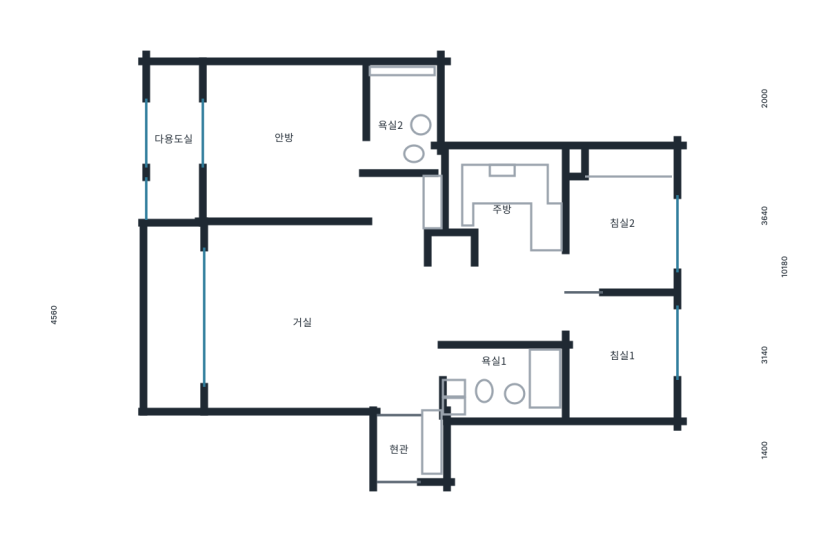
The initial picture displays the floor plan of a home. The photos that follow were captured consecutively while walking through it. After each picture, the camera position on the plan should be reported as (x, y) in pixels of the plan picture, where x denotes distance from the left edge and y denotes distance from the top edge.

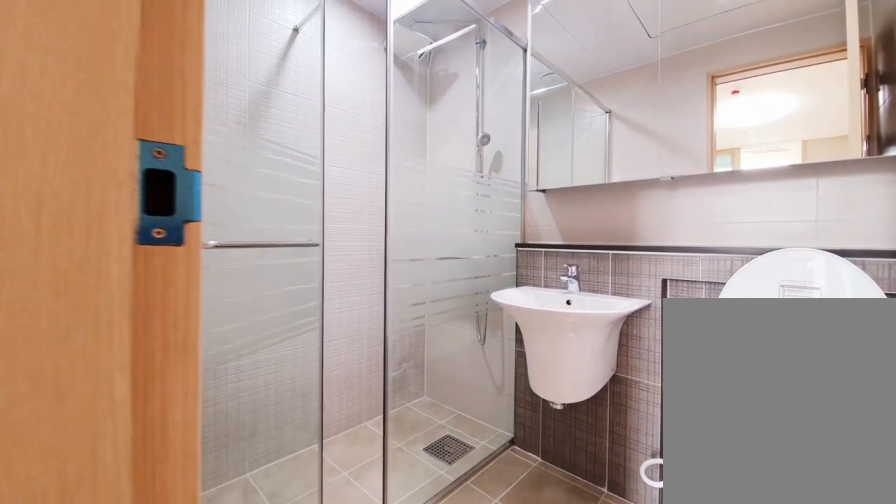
(381, 154)
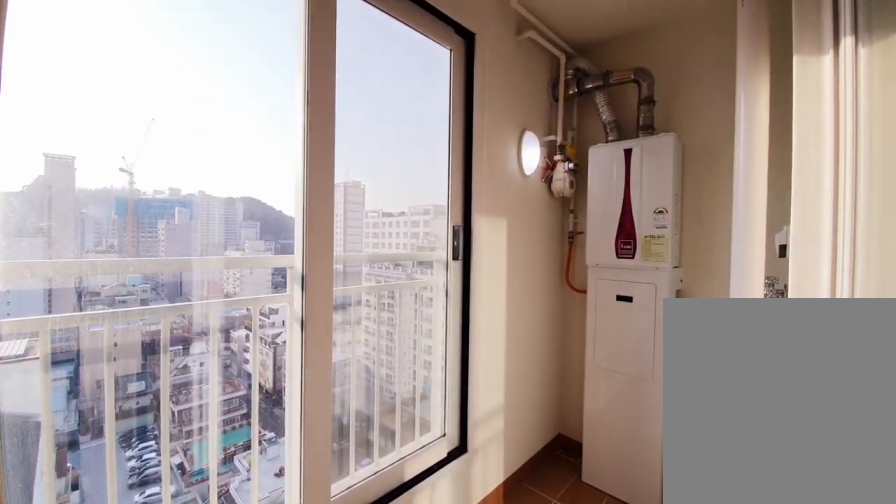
(196, 162)
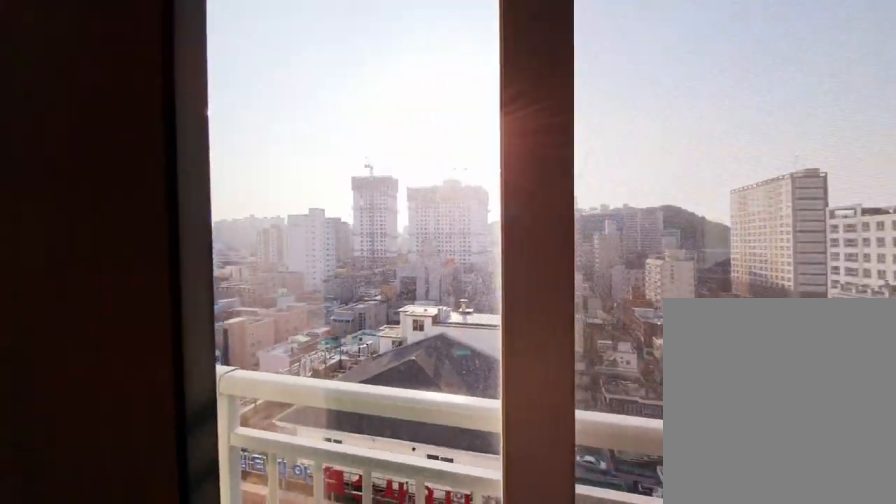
(194, 160)
